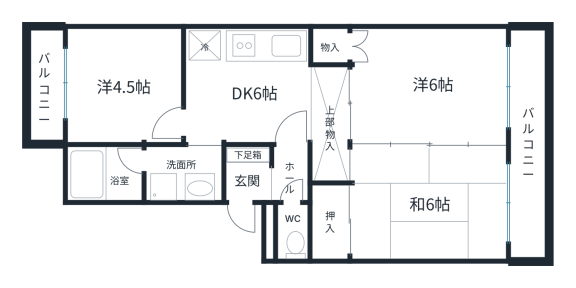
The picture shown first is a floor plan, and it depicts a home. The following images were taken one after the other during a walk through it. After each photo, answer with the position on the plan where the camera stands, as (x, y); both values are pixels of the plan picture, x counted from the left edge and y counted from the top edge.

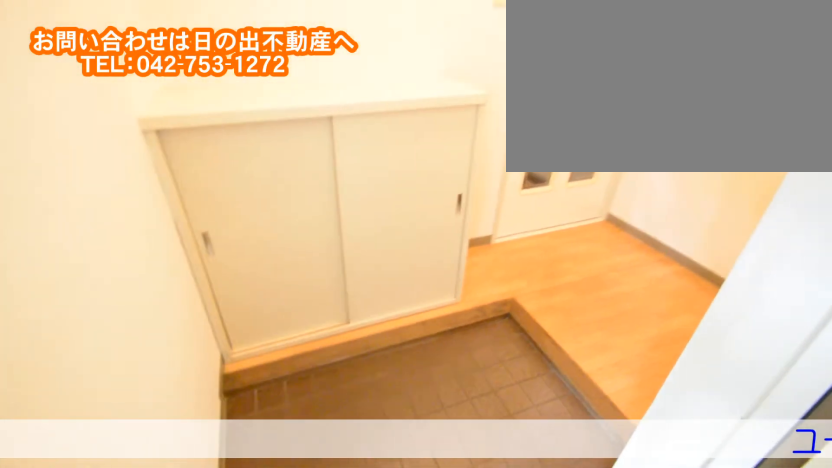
(265, 194)
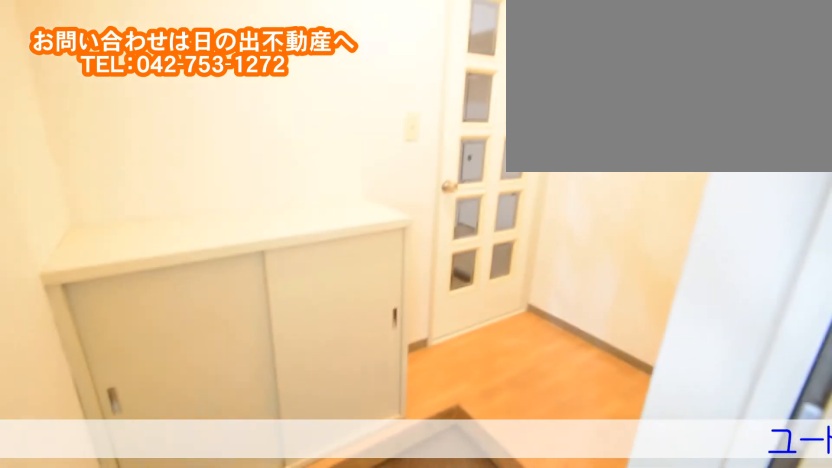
(272, 196)
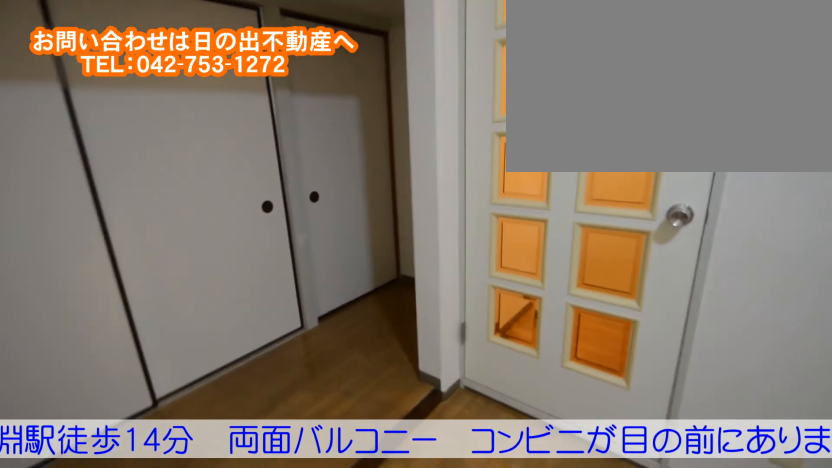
(262, 128)
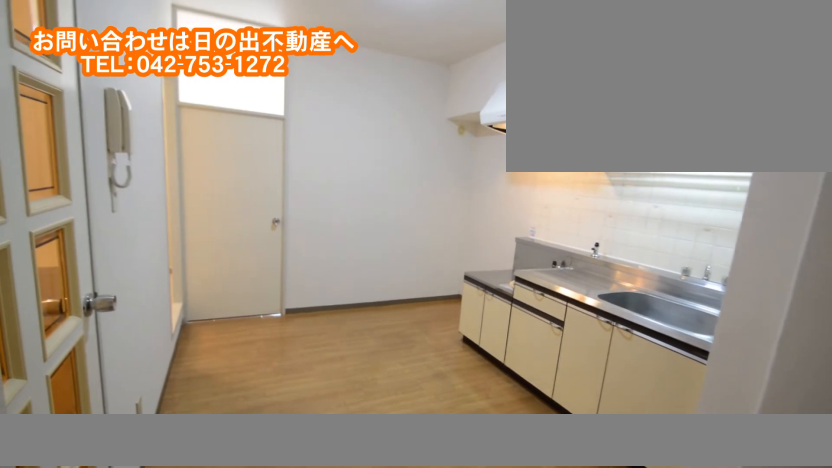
(265, 128)
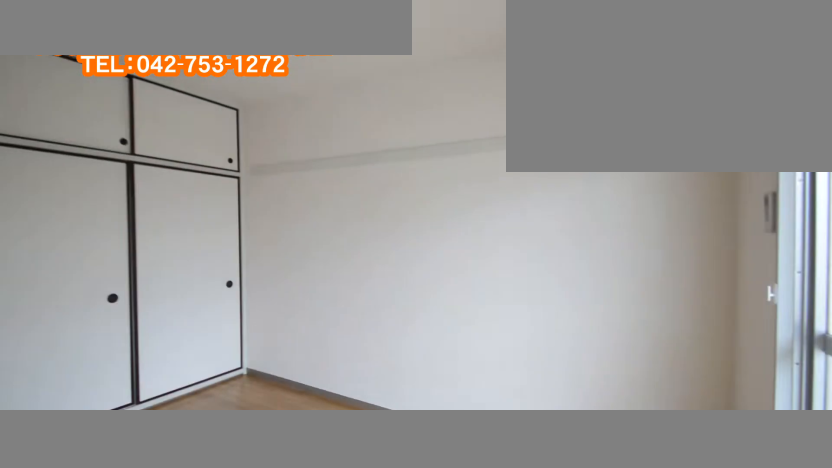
(478, 108)
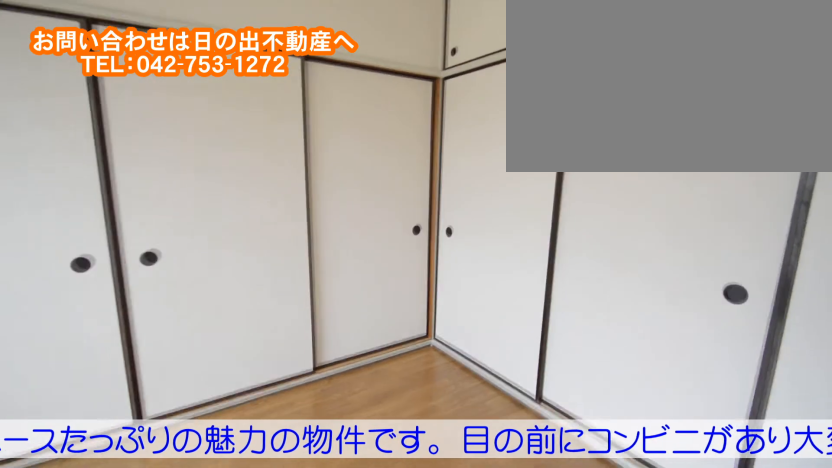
(478, 105)
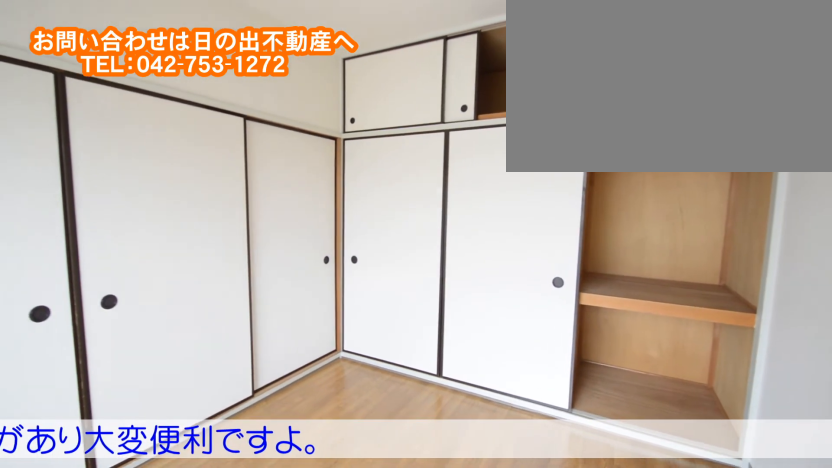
(478, 110)
